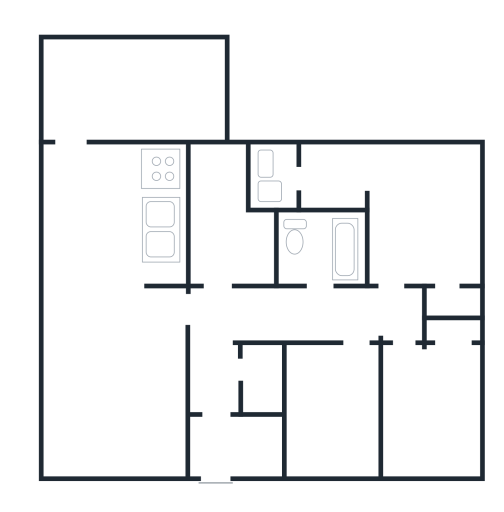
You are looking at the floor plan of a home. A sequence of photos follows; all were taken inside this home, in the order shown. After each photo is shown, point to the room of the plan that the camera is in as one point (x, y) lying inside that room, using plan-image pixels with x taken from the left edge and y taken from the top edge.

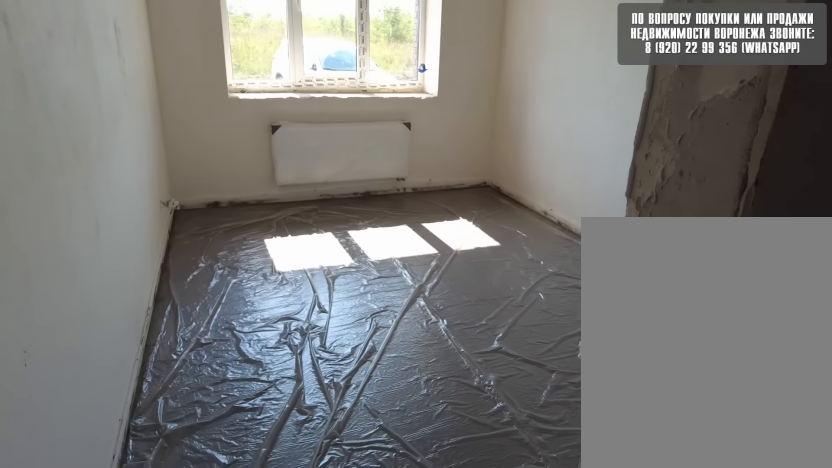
(324, 354)
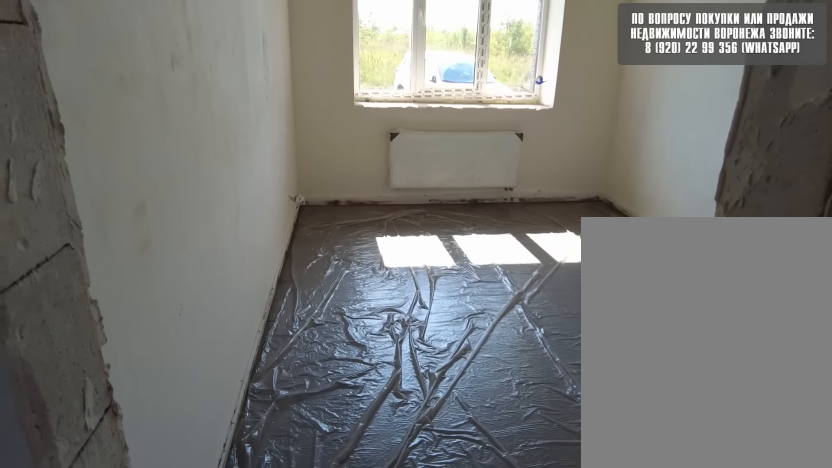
(348, 404)
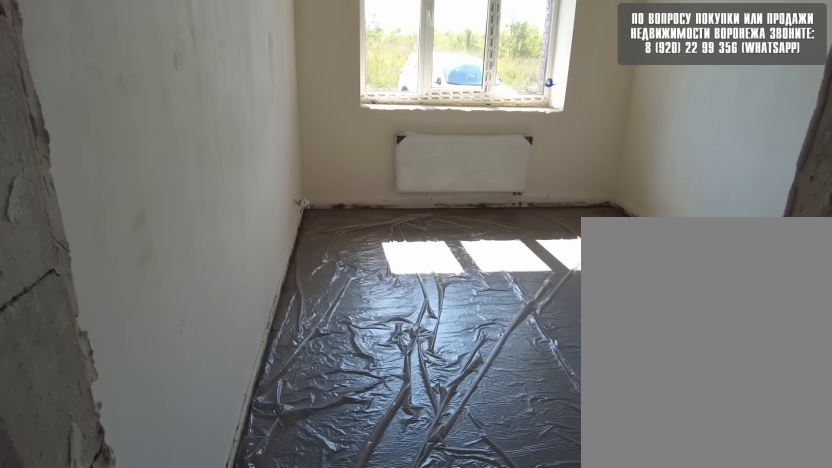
(348, 405)
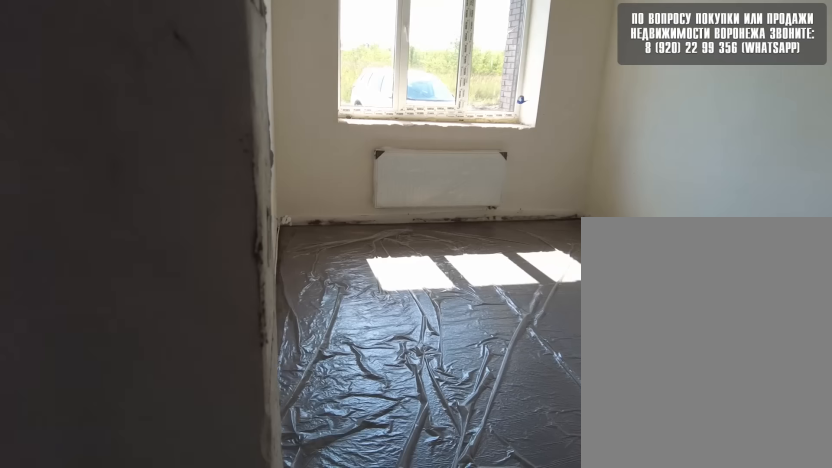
(348, 406)
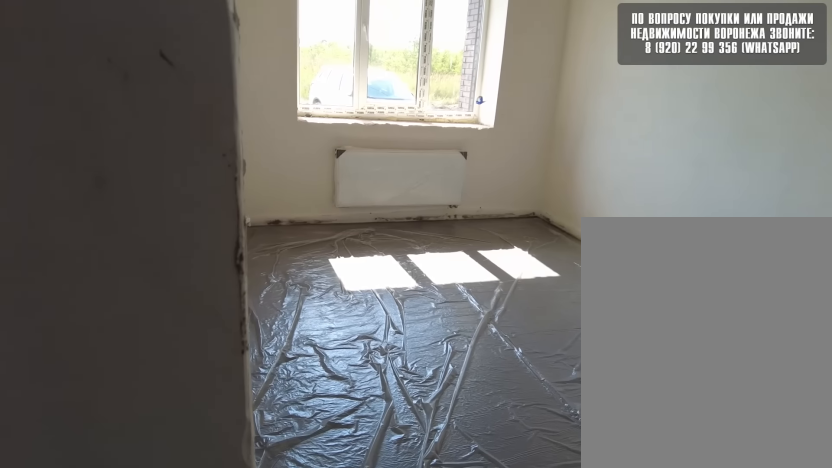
(348, 404)
